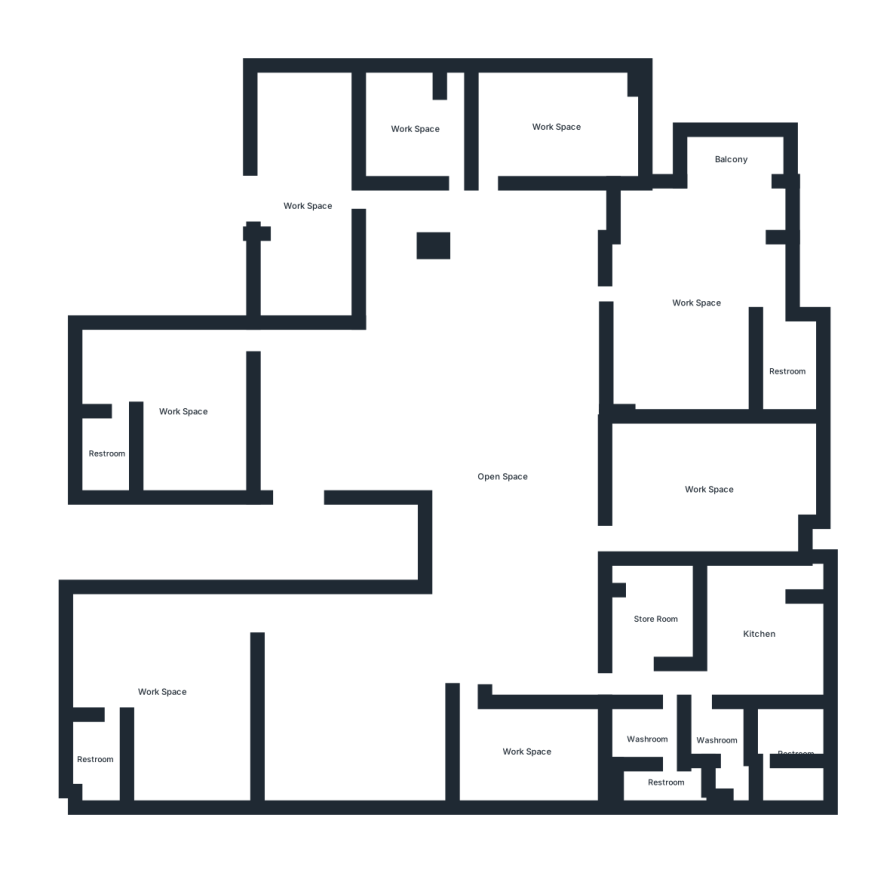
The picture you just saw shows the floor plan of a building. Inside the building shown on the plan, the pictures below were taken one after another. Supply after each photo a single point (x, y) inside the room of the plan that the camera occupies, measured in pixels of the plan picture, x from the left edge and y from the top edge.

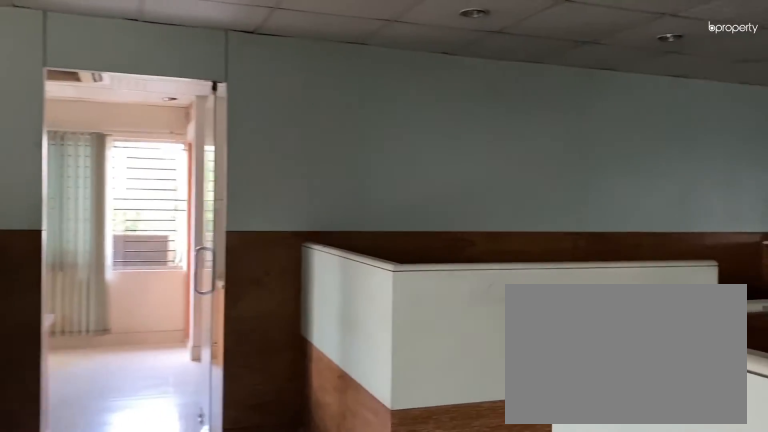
(510, 476)
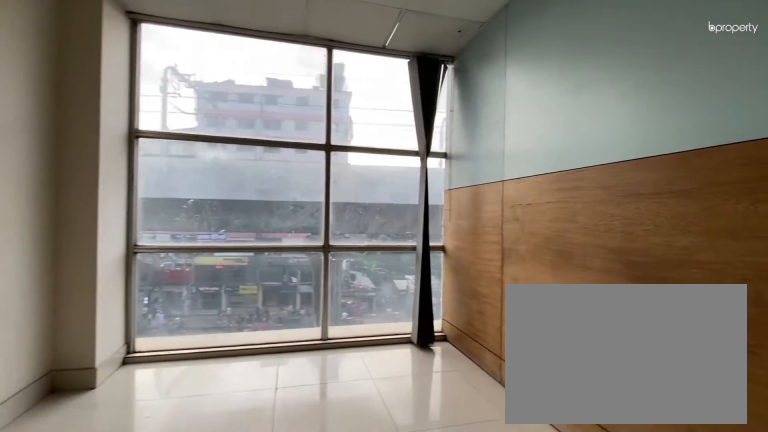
(306, 202)
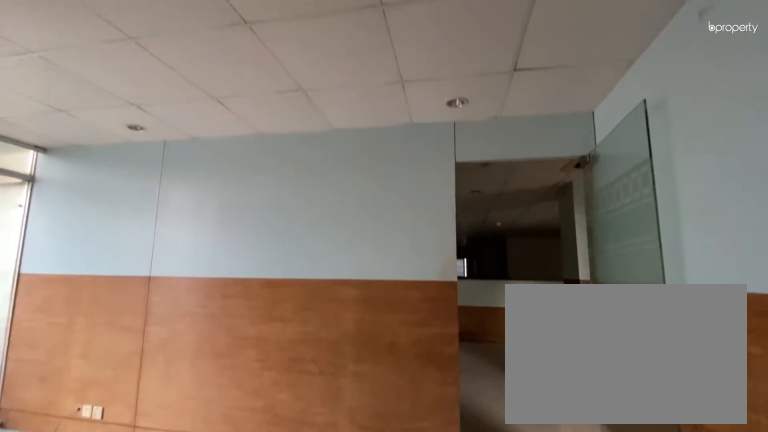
(561, 124)
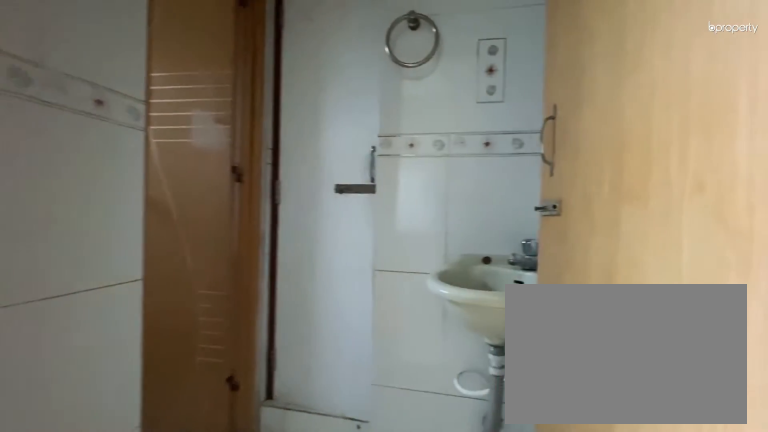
(788, 746)
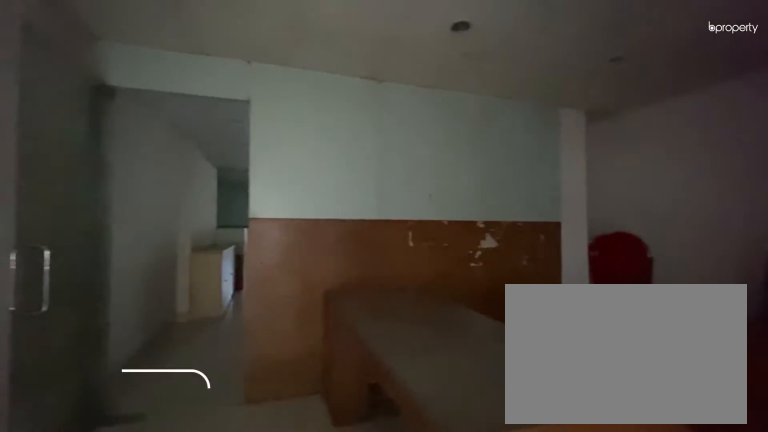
(169, 688)
